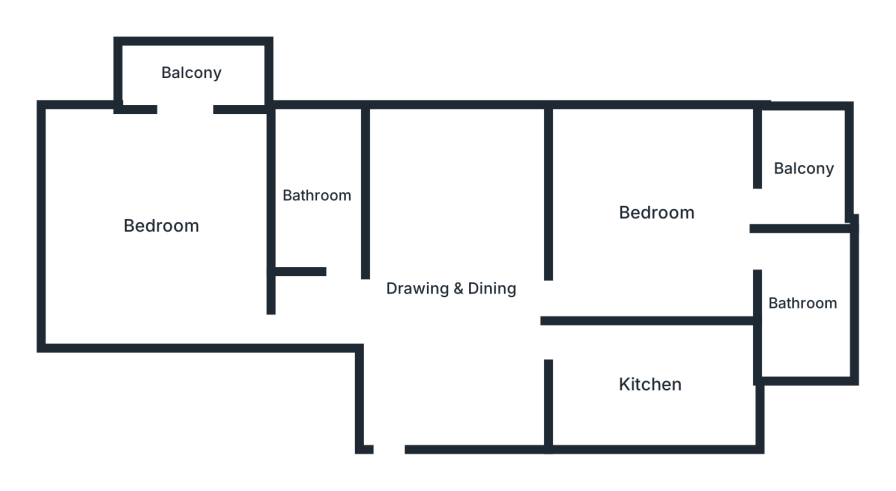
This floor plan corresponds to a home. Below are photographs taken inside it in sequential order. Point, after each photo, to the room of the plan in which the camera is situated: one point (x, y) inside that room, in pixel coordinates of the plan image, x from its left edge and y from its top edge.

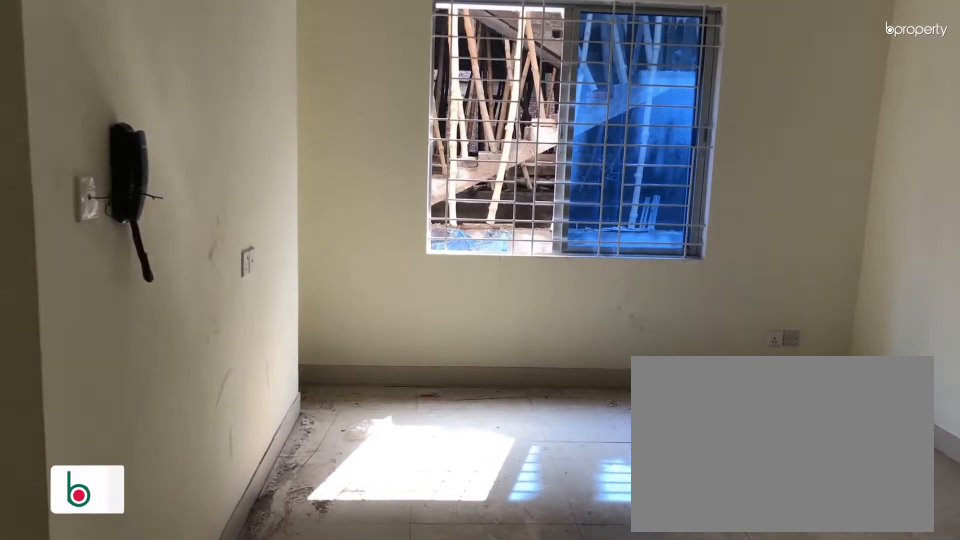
(456, 293)
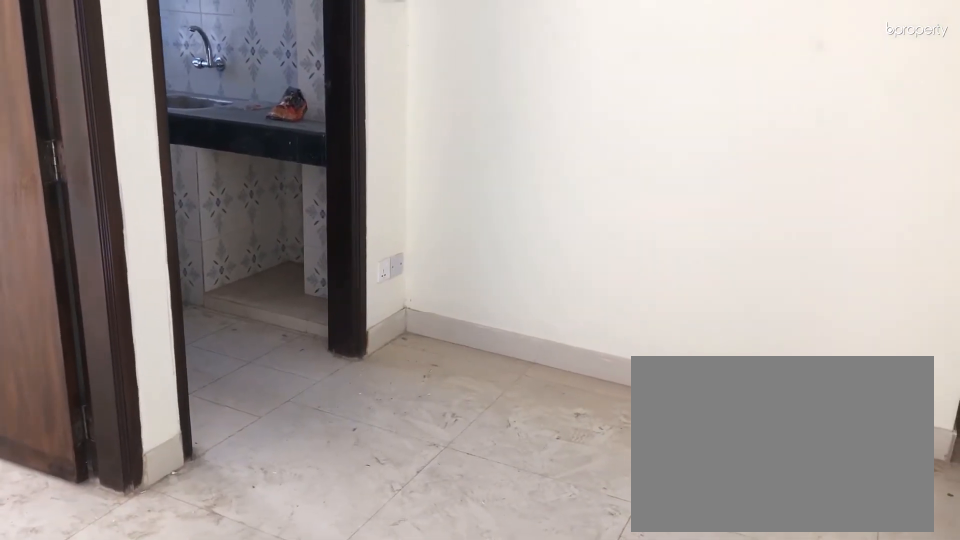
(456, 293)
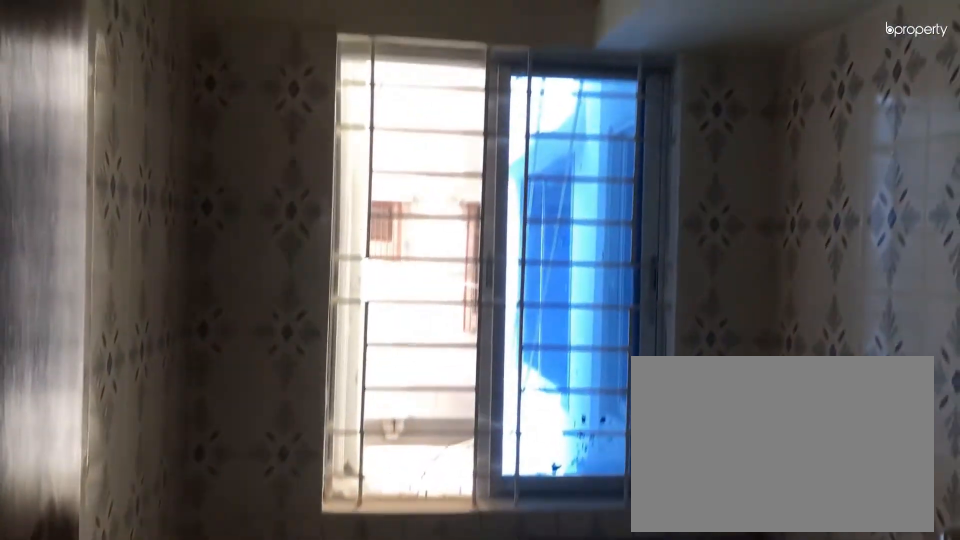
(649, 385)
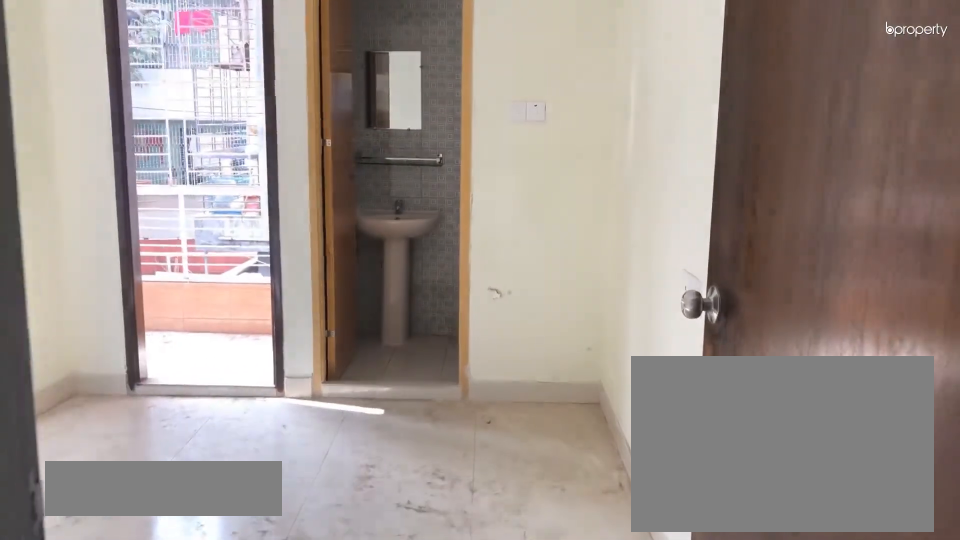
(654, 212)
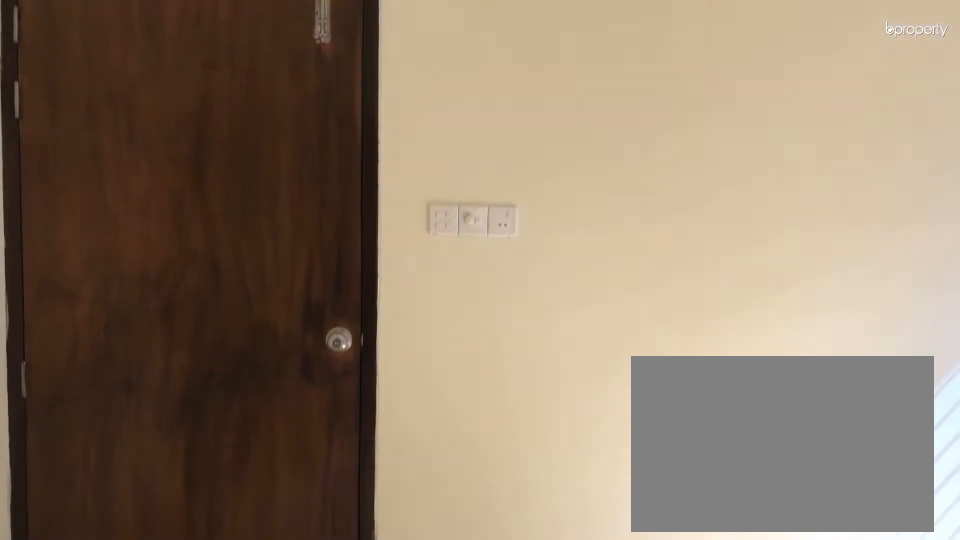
(655, 212)
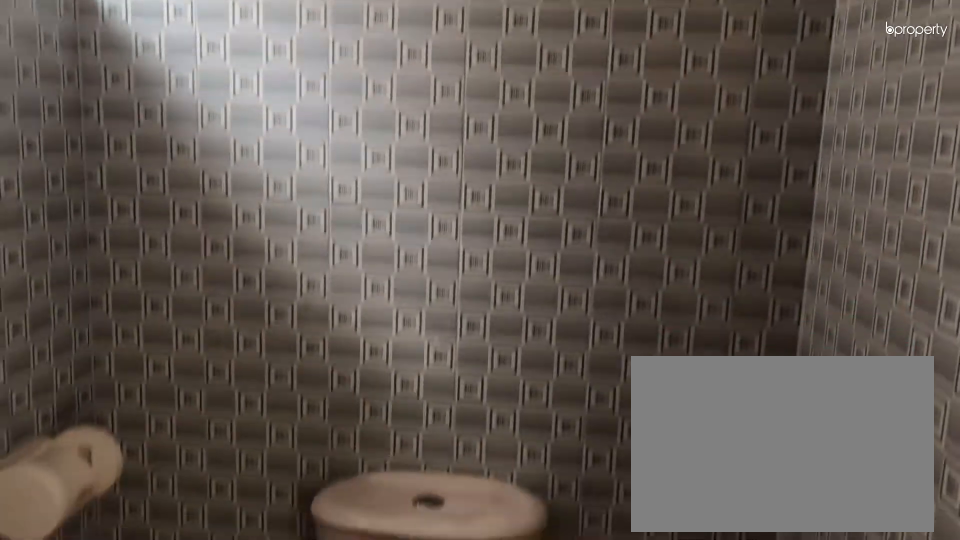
(800, 304)
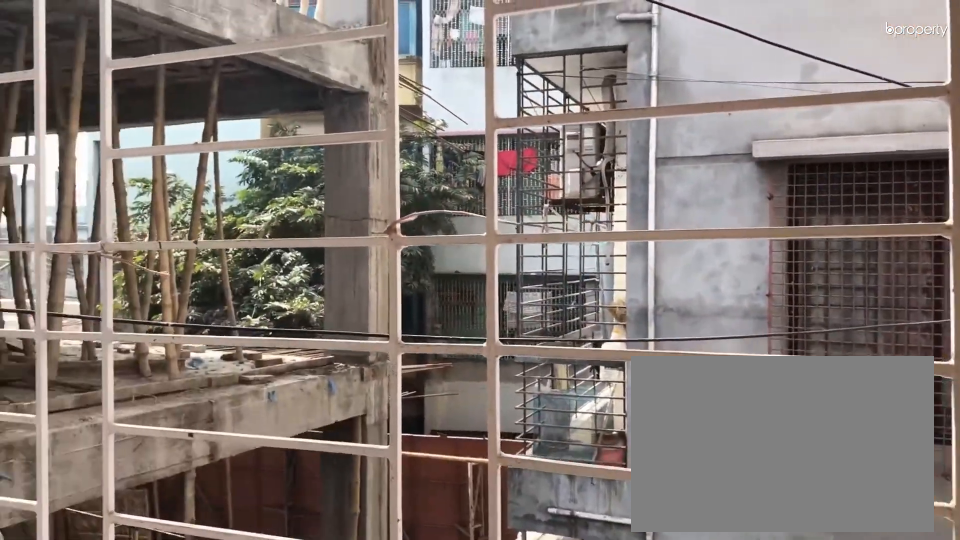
(802, 169)
